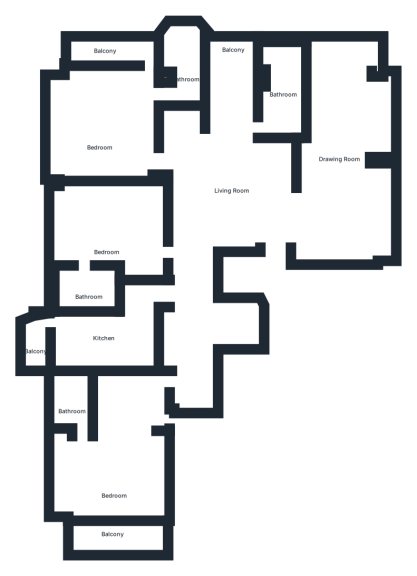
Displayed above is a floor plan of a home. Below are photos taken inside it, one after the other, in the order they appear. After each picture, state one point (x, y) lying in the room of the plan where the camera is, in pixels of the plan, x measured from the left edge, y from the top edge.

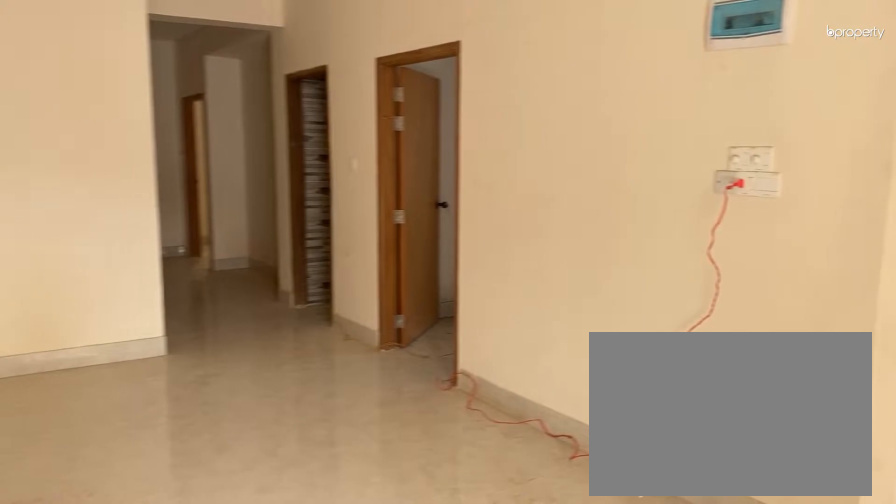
(235, 189)
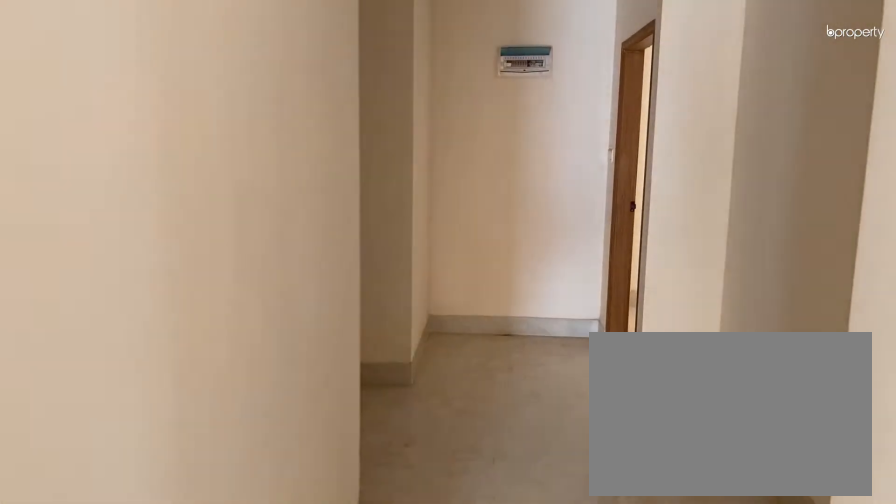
(235, 189)
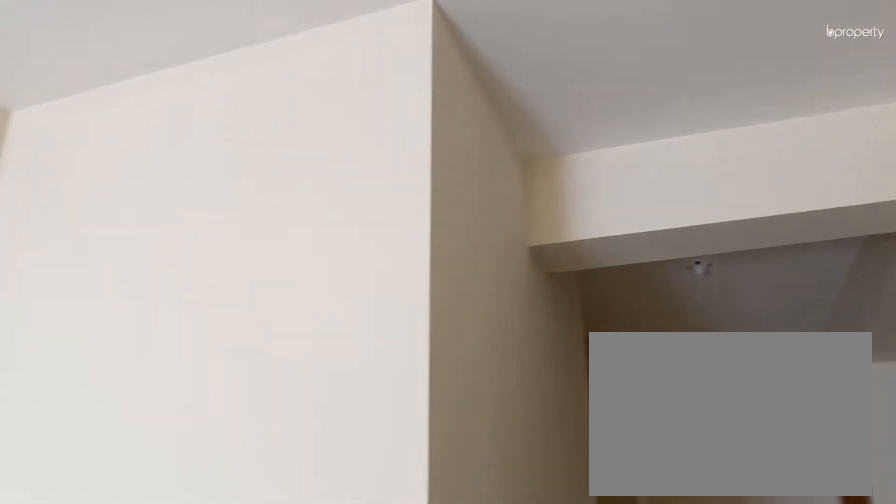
(235, 189)
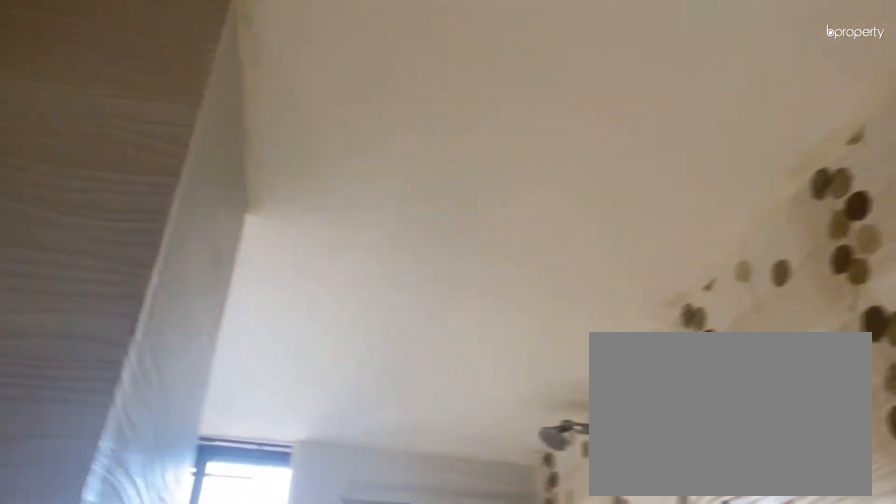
(284, 90)
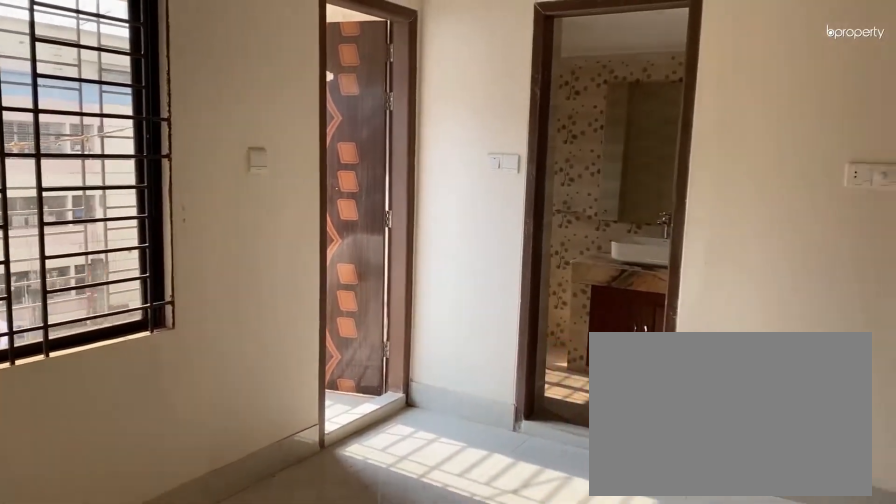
(103, 136)
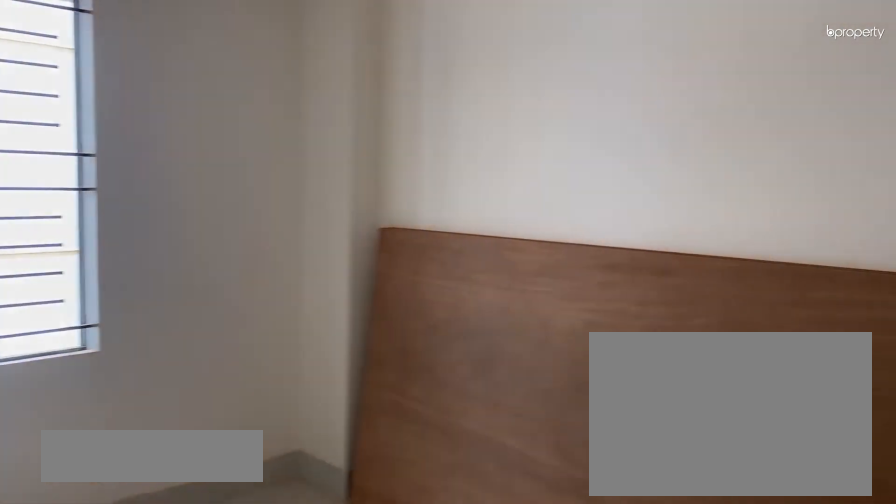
(106, 235)
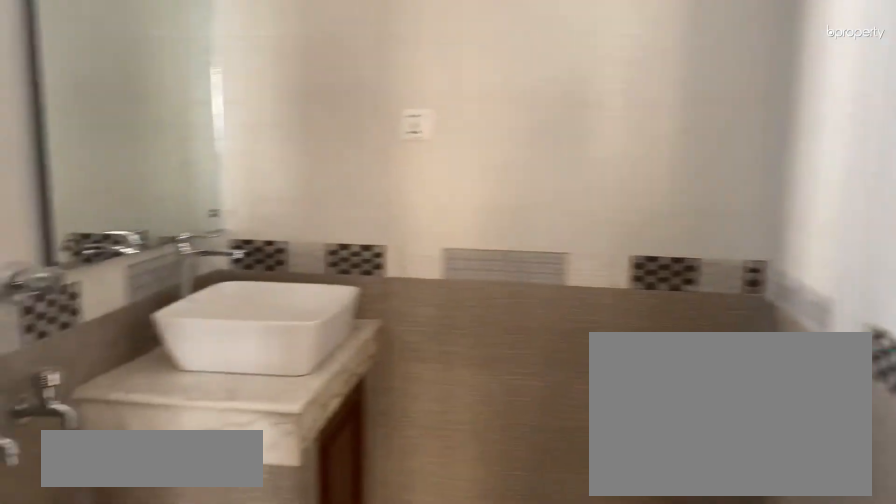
(74, 403)
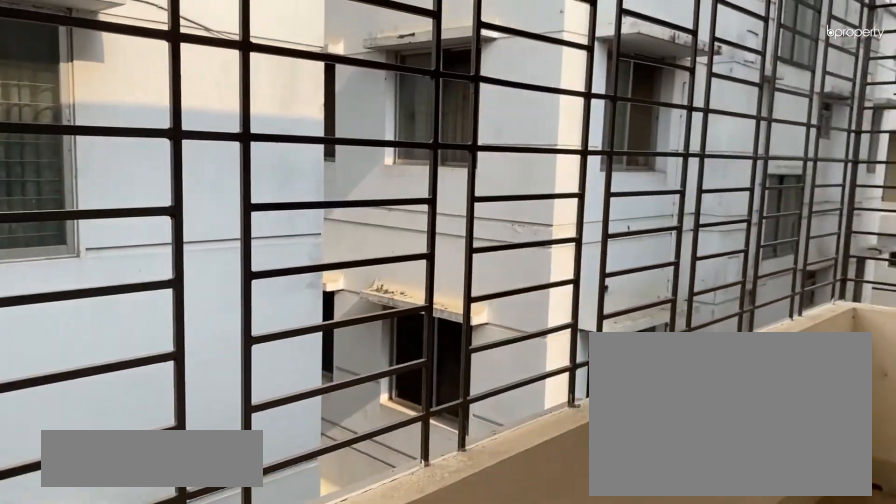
(109, 535)
